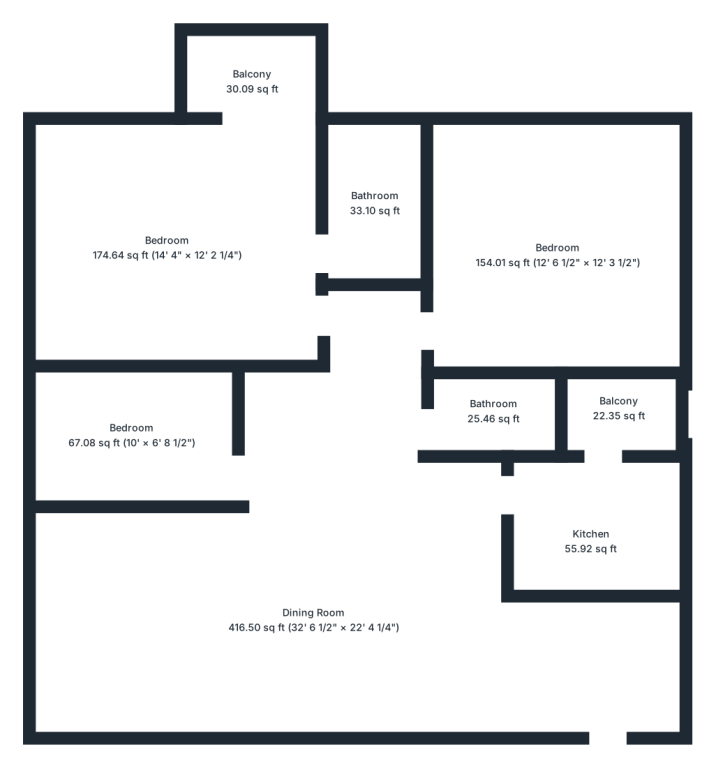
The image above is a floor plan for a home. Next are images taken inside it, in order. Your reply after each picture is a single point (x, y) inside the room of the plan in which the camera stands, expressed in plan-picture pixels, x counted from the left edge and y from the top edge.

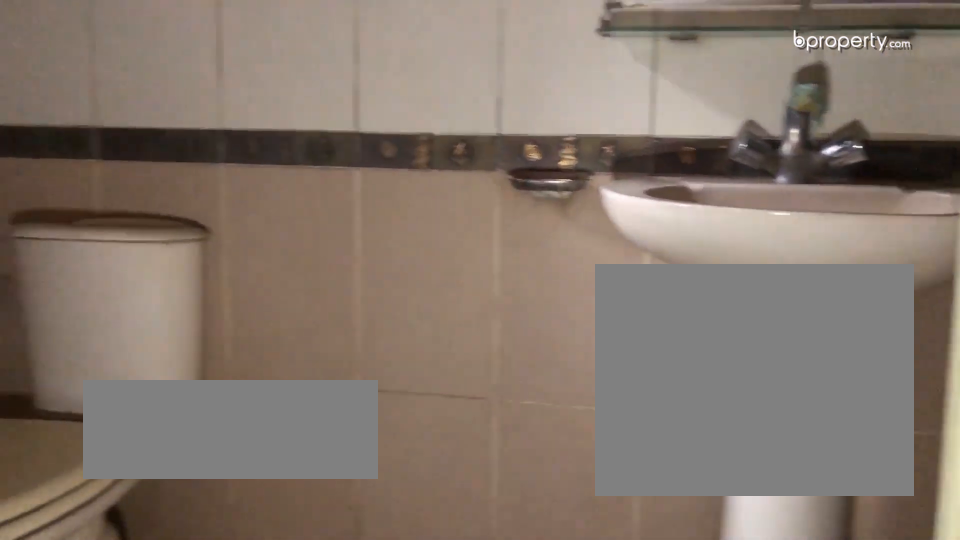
(378, 213)
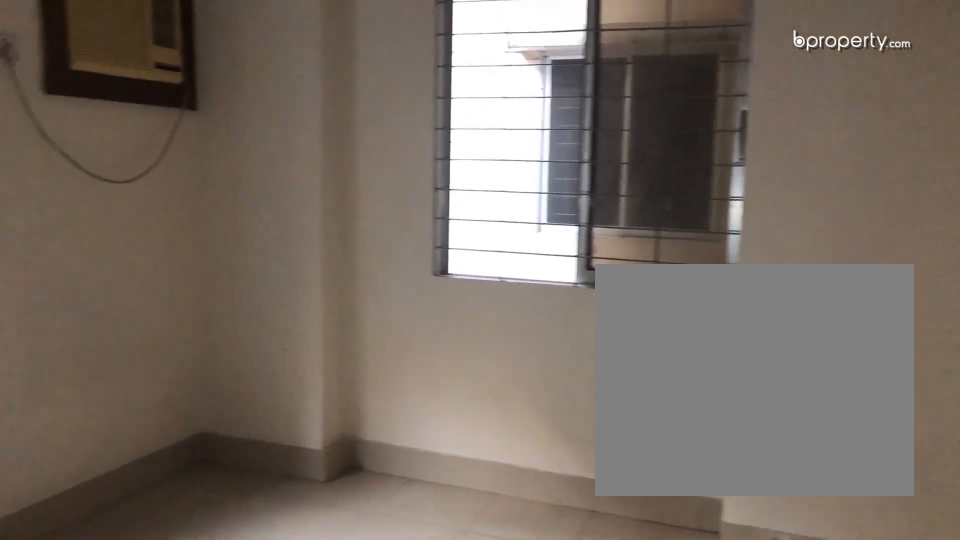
(559, 261)
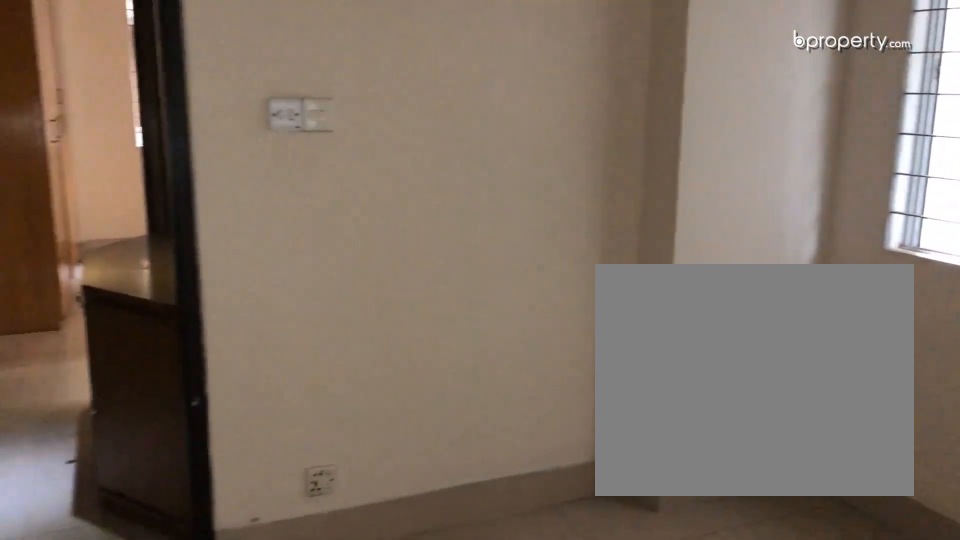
(559, 261)
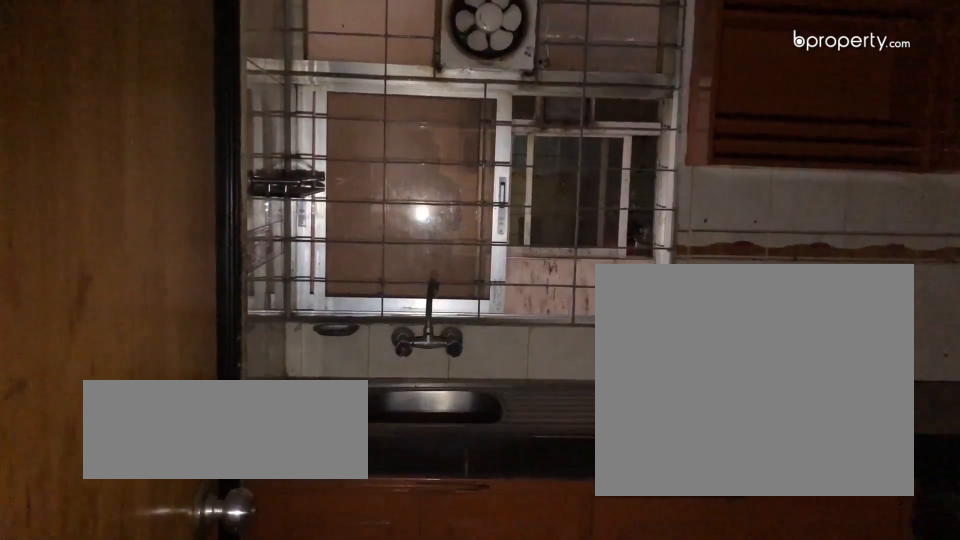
(591, 538)
